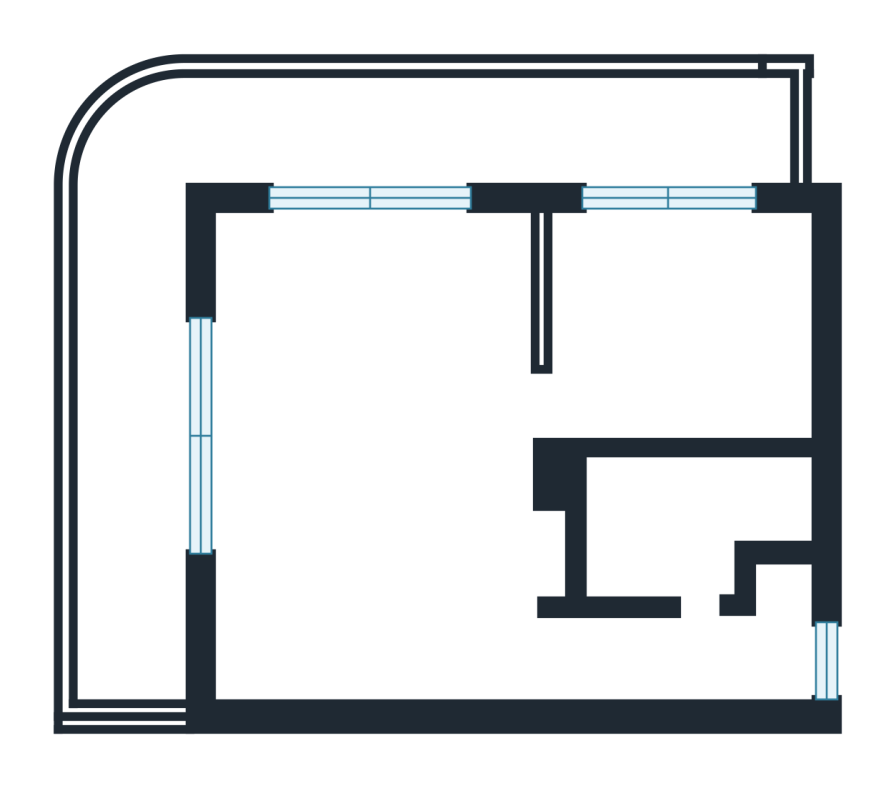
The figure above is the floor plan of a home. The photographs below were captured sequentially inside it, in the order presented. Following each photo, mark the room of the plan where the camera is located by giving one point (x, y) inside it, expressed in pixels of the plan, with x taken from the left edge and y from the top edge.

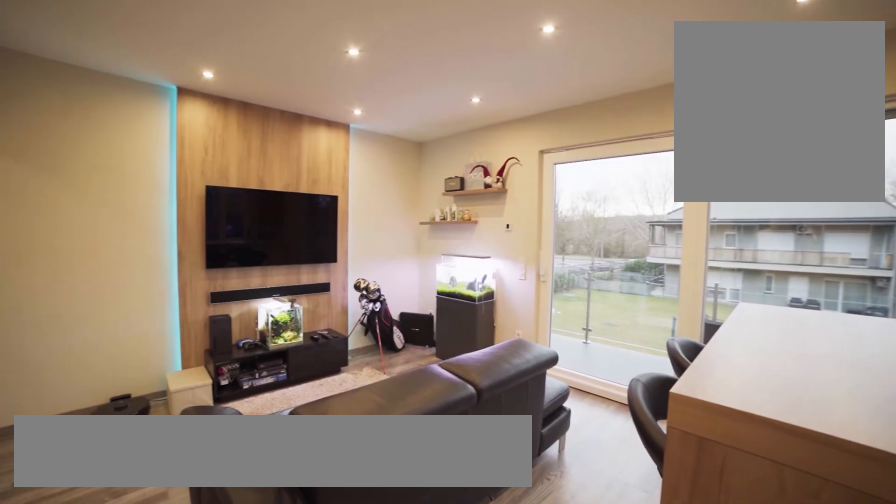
(379, 476)
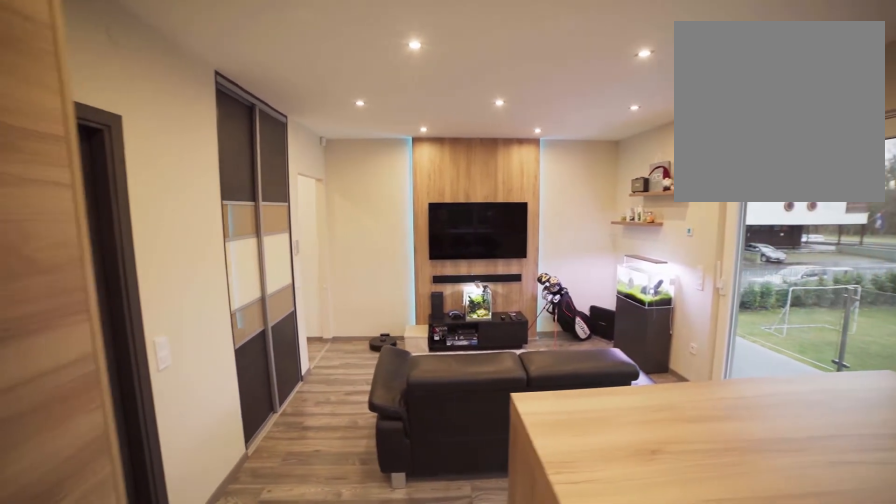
(381, 479)
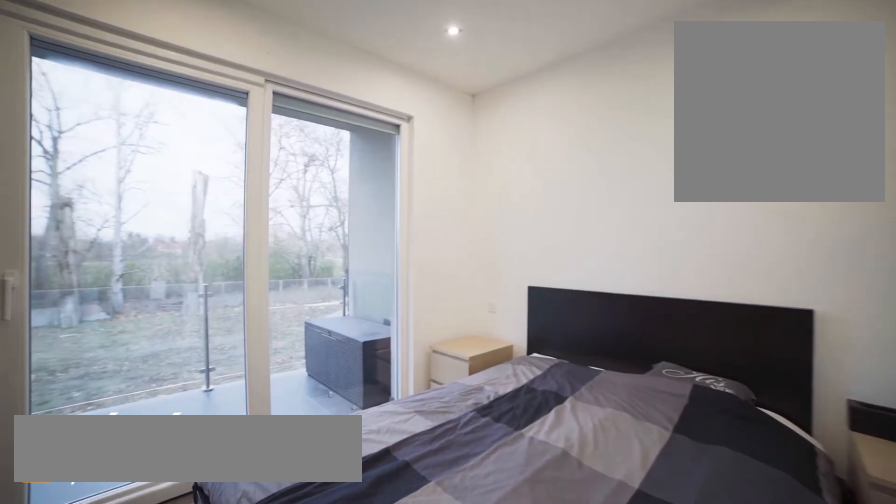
(693, 335)
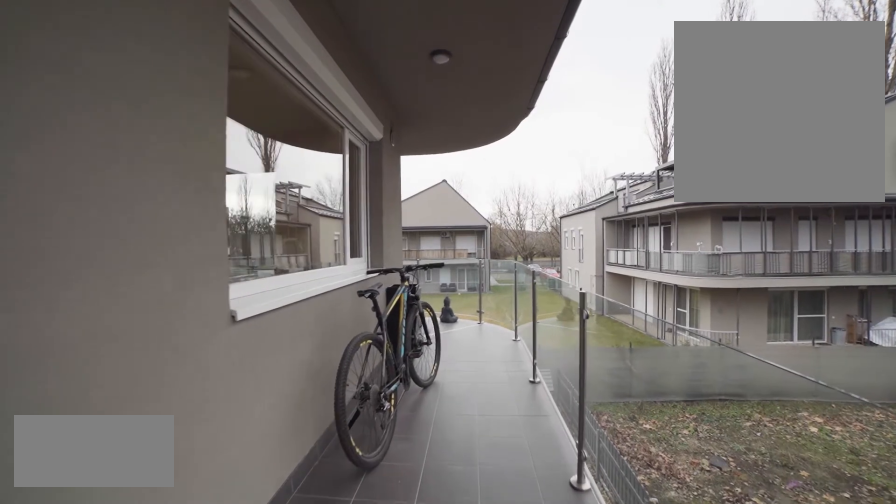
(371, 123)
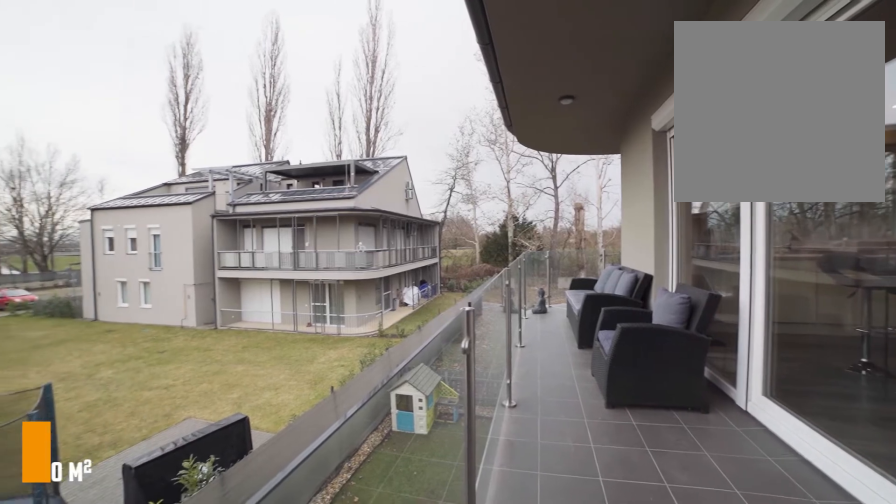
(136, 442)
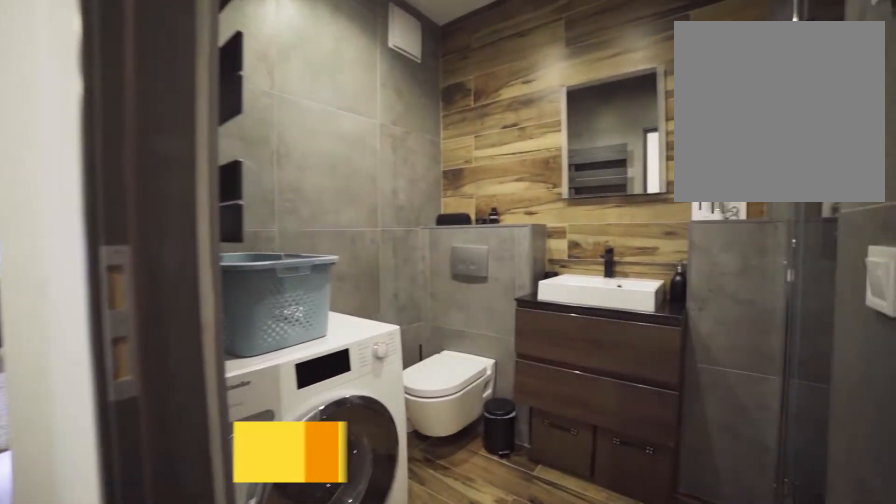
(663, 530)
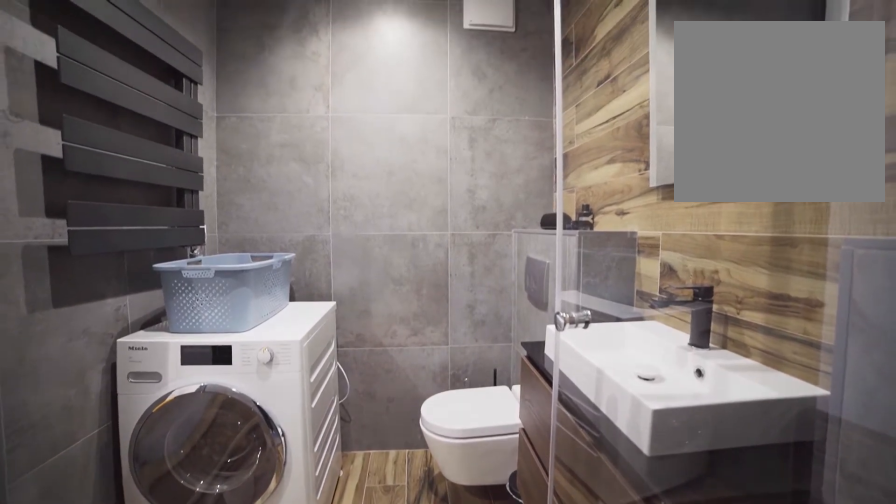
(663, 531)
